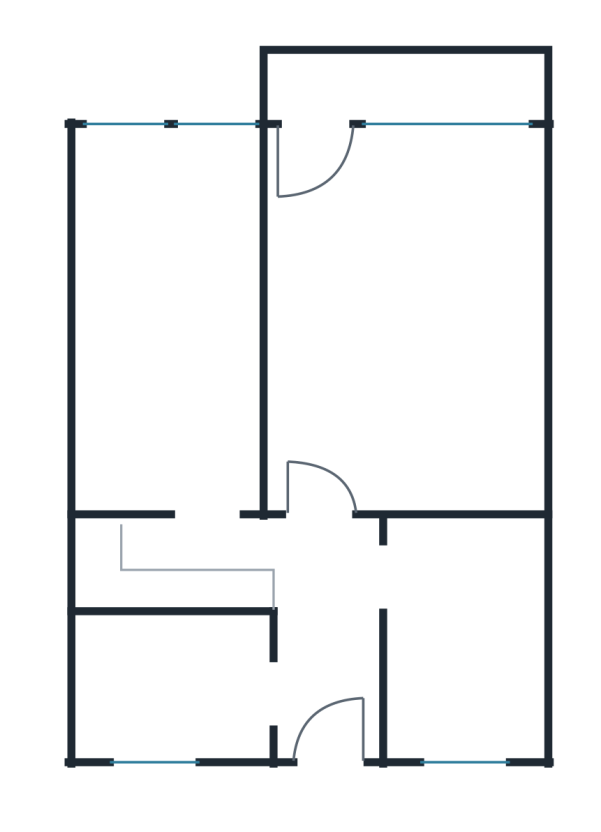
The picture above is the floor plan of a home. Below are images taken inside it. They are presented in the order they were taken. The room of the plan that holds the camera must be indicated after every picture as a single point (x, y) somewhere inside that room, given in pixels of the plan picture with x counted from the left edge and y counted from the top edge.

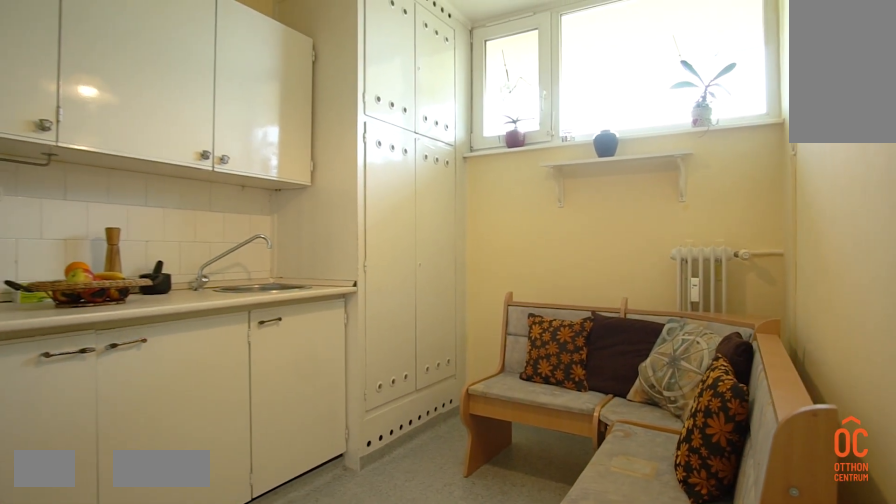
(469, 647)
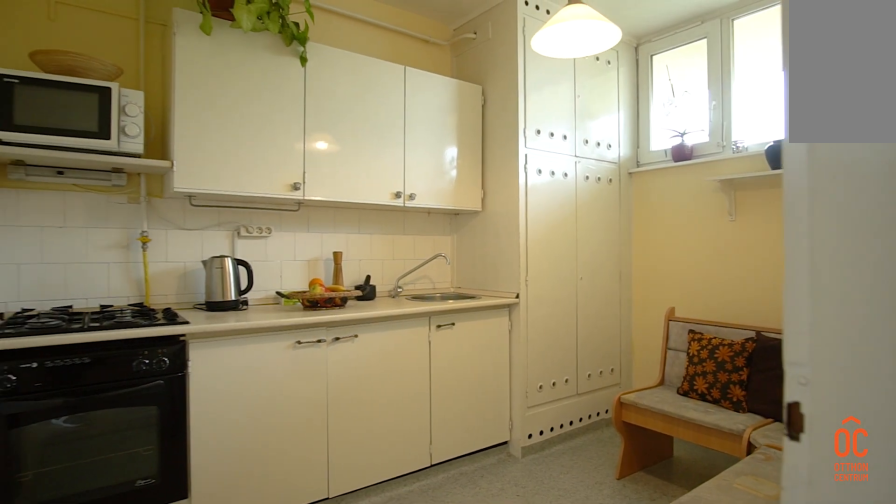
(469, 647)
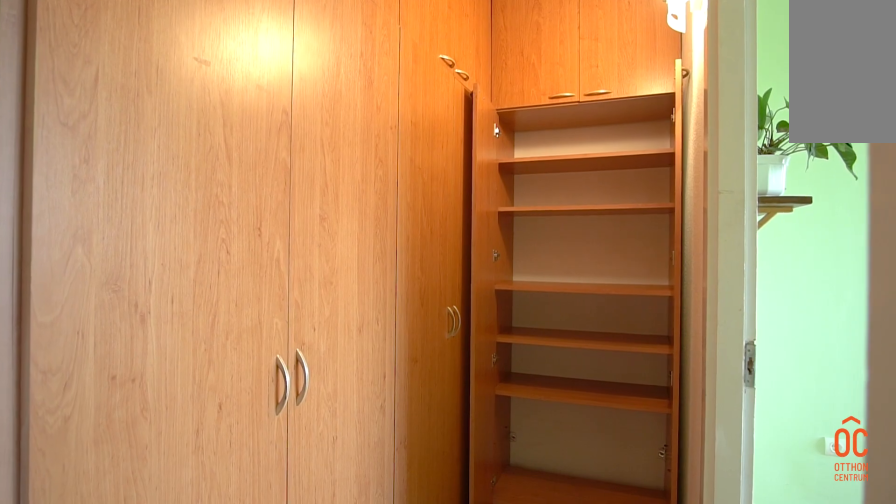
(168, 564)
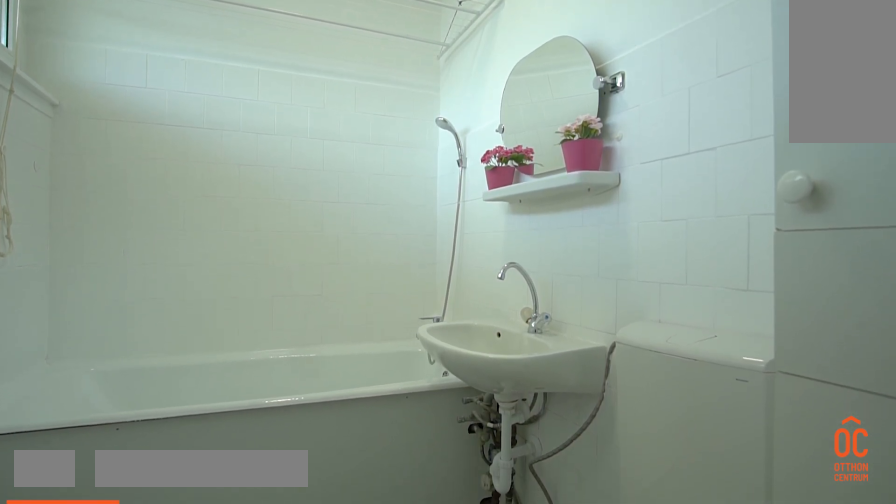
(173, 683)
